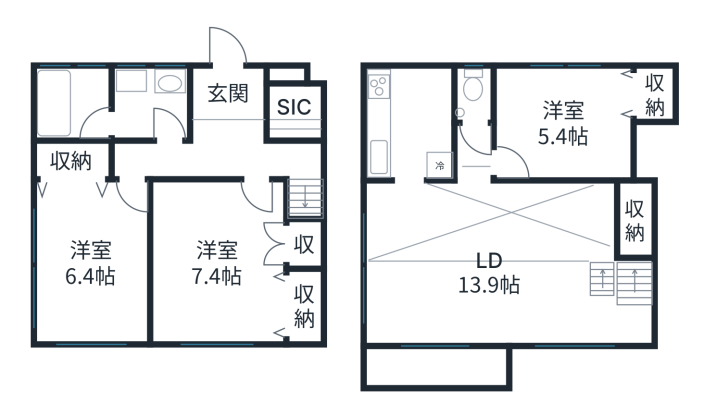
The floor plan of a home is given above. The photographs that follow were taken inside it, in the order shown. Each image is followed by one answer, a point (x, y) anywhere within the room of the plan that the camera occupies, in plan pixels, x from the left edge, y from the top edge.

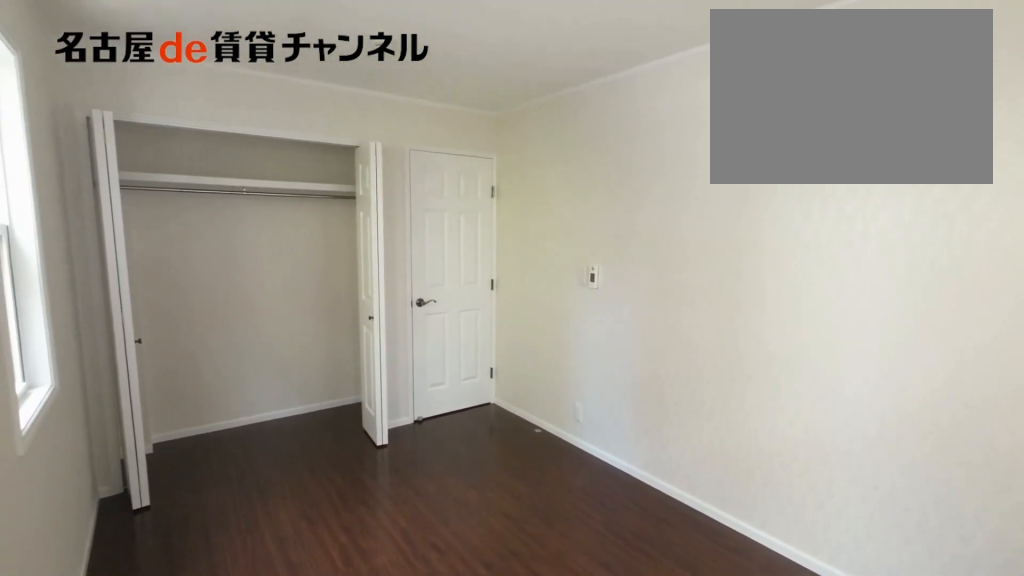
(92, 250)
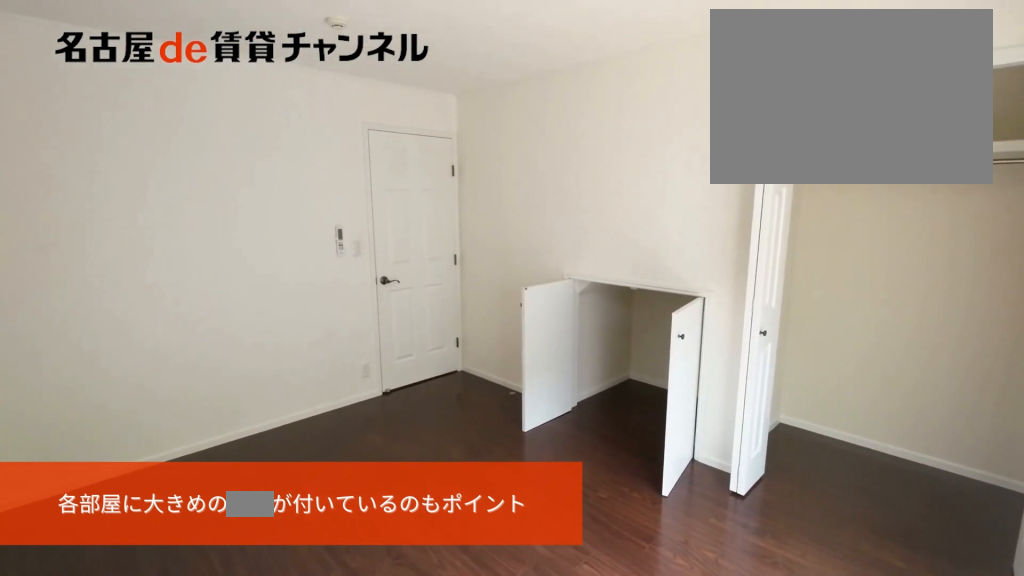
(232, 267)
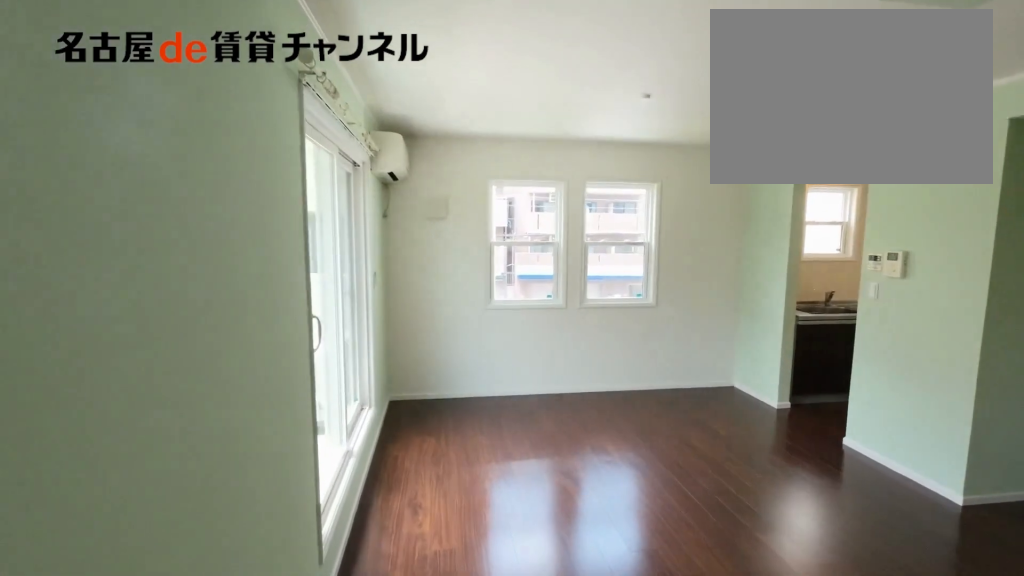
(509, 265)
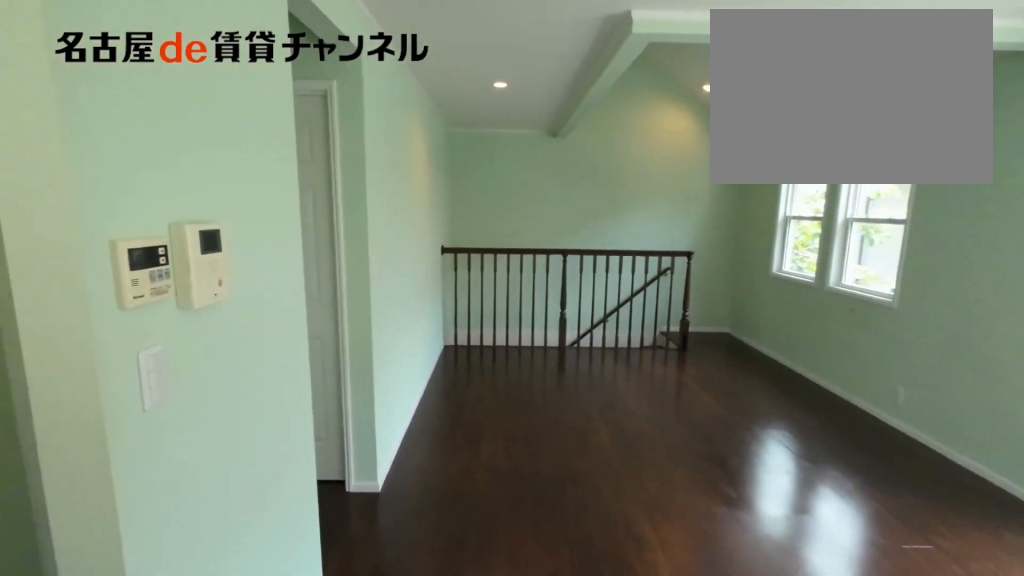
(509, 265)
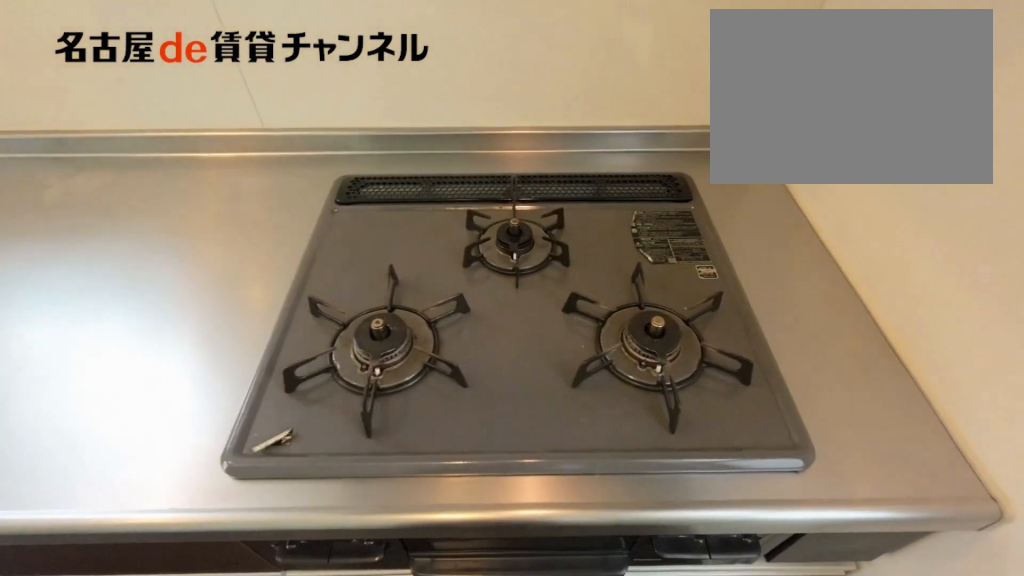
(408, 123)
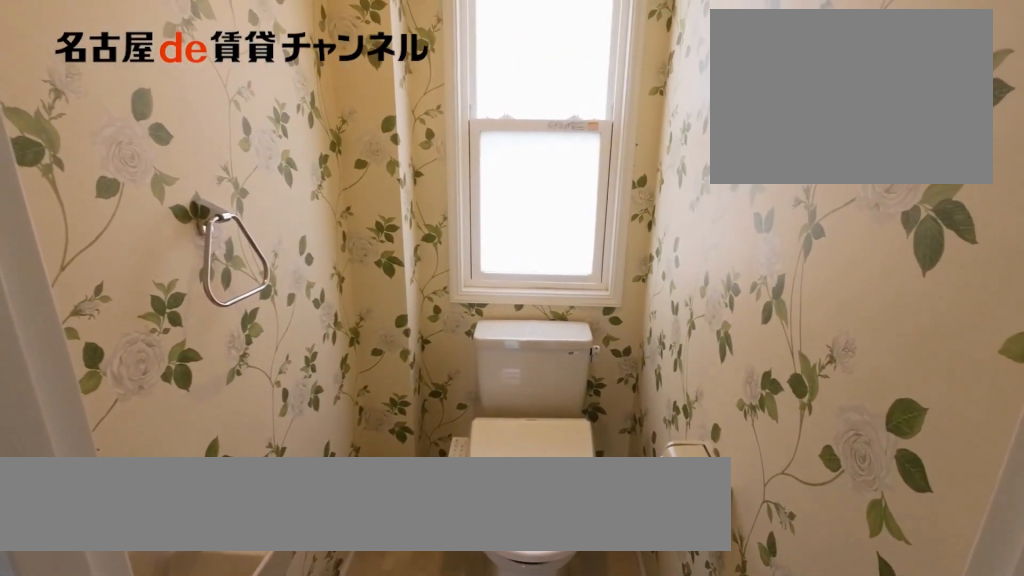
(473, 96)
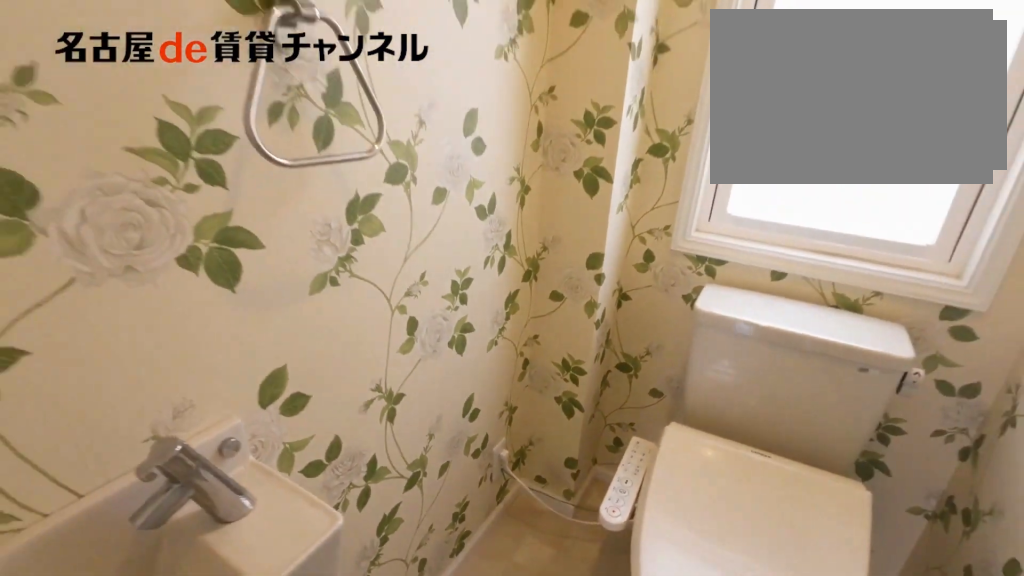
(473, 96)
